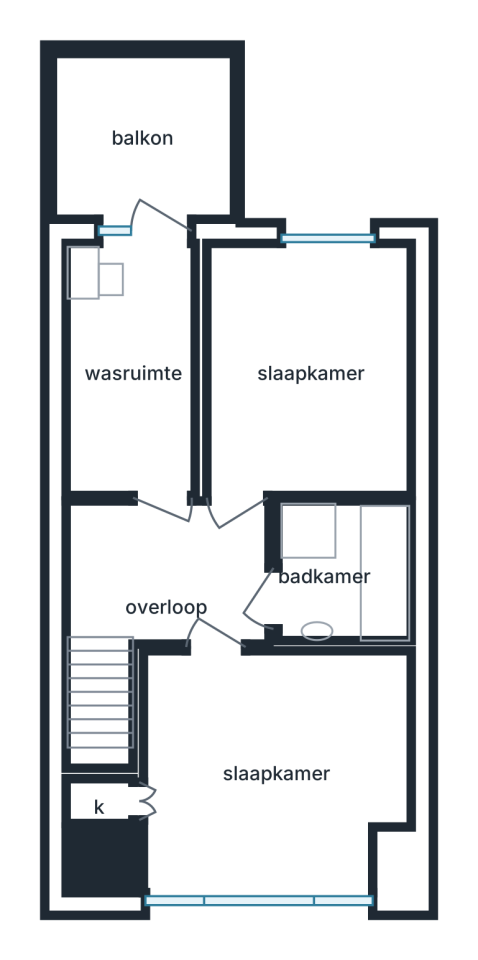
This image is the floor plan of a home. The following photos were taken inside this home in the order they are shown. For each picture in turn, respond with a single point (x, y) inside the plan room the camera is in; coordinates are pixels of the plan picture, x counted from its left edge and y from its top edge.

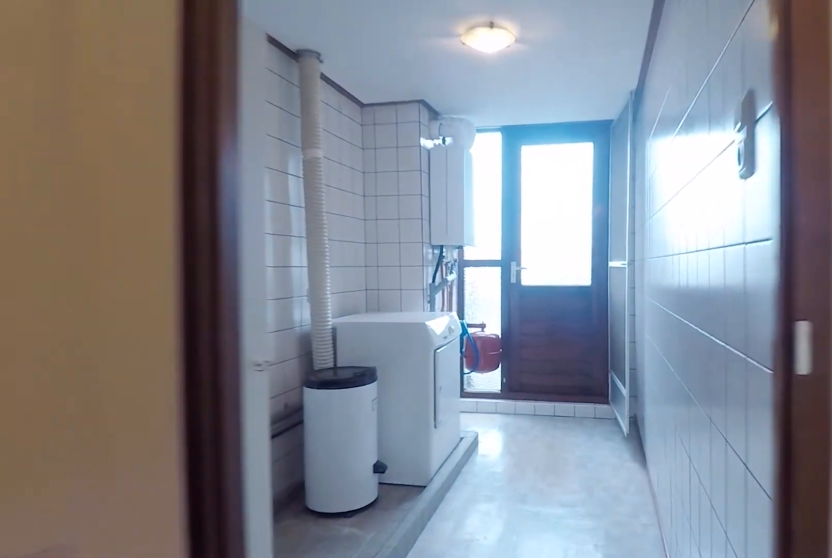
(174, 574)
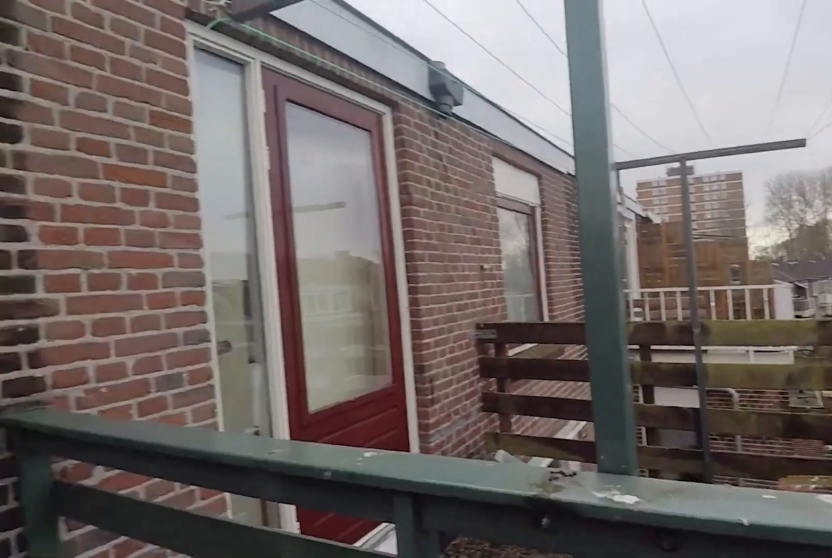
(147, 141)
